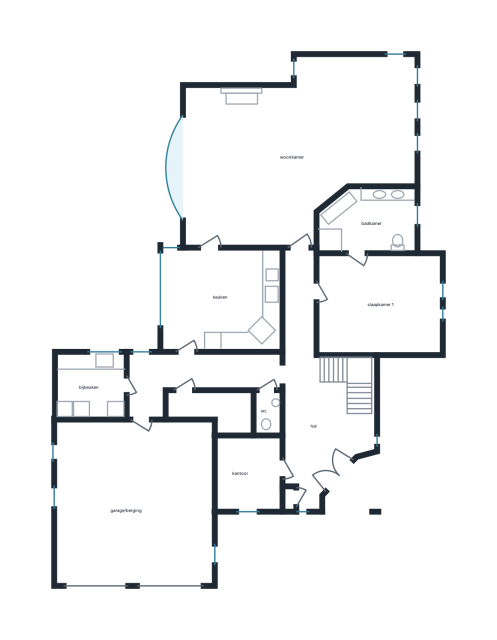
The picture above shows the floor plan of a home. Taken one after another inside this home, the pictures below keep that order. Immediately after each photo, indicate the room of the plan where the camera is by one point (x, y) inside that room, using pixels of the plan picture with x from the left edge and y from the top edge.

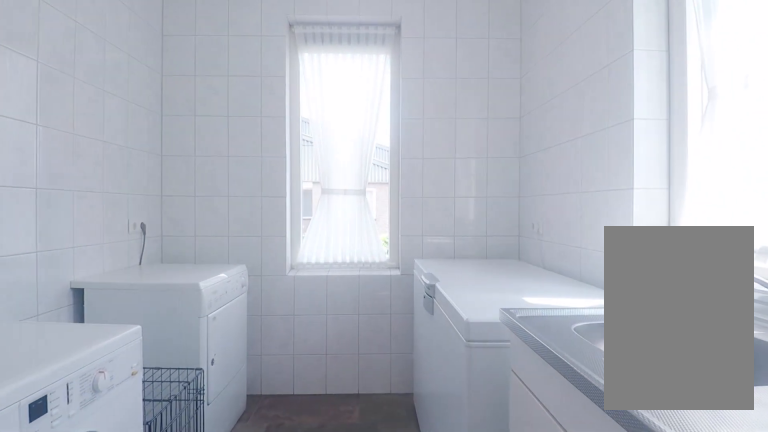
(91, 386)
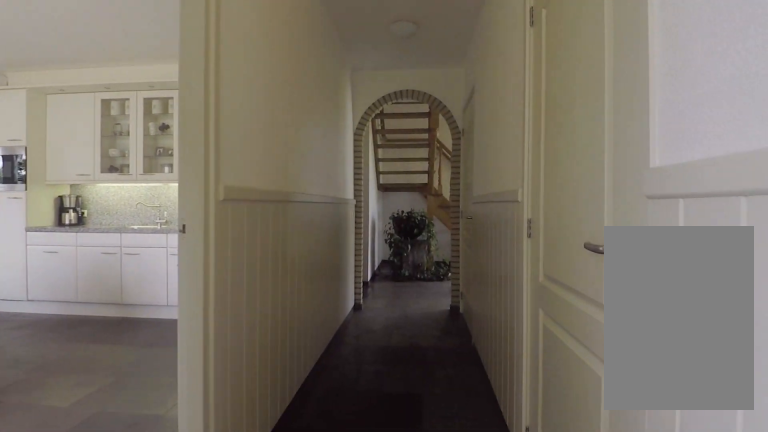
(192, 376)
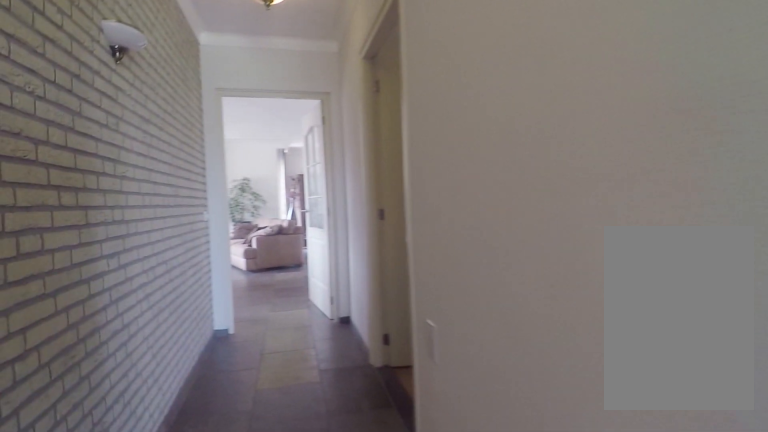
(313, 396)
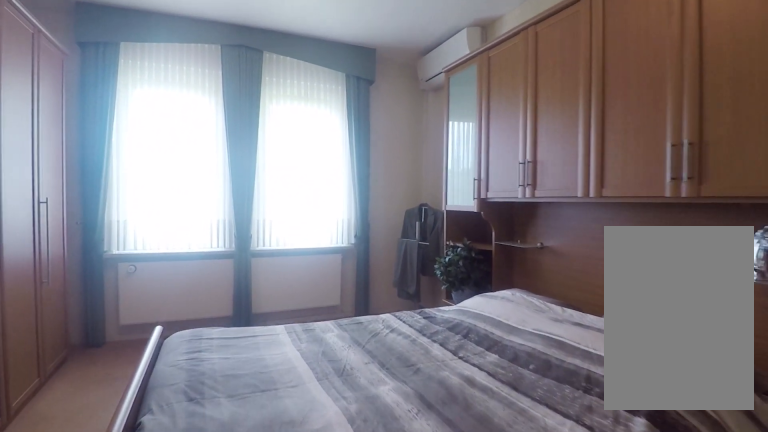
(377, 304)
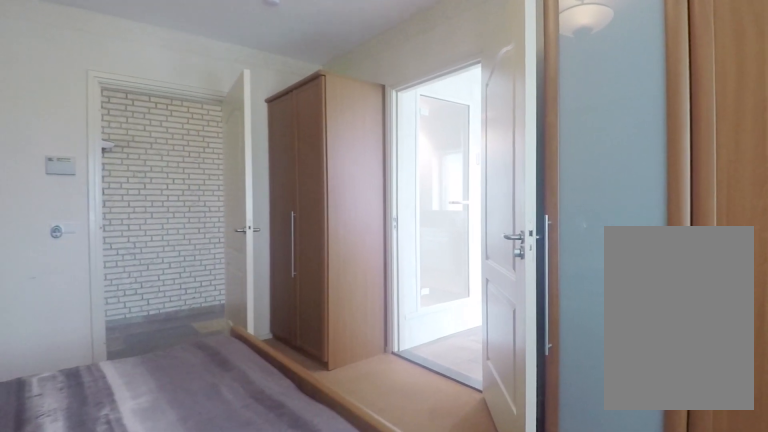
(377, 304)
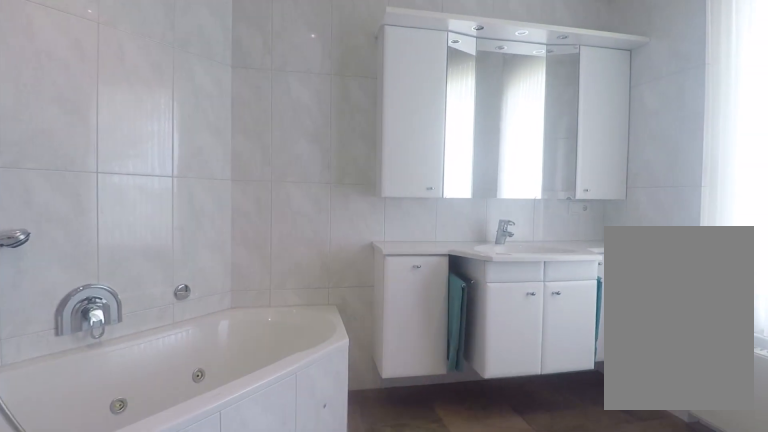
(368, 220)
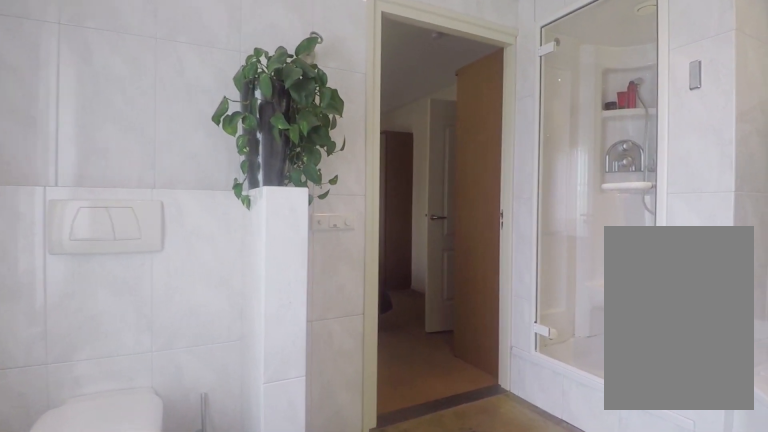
(368, 220)
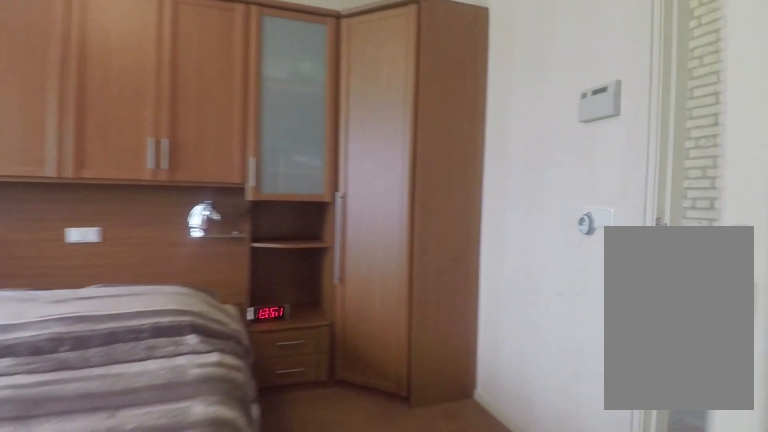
(377, 303)
